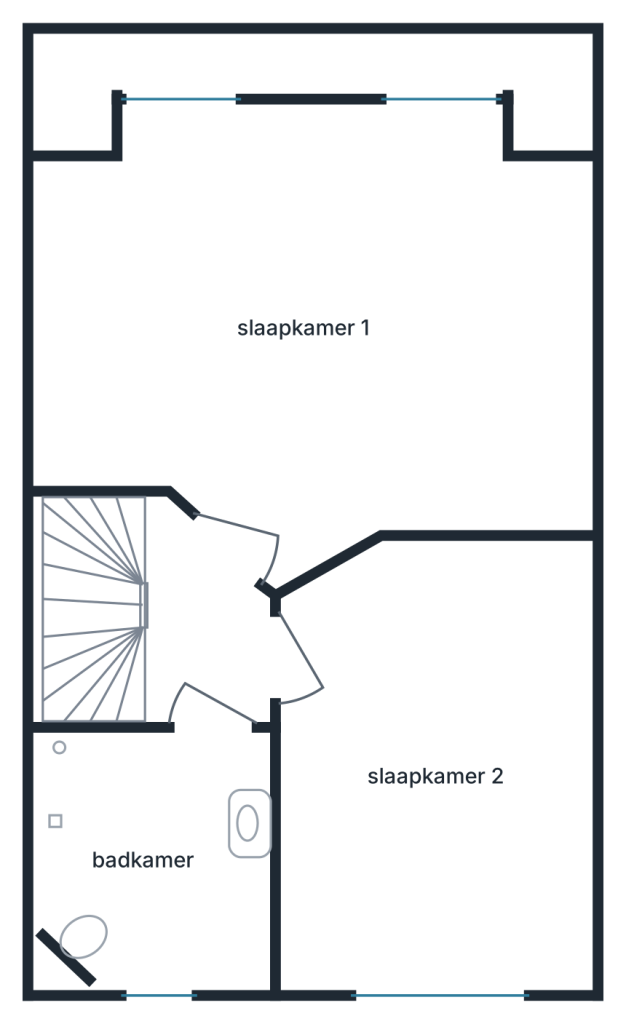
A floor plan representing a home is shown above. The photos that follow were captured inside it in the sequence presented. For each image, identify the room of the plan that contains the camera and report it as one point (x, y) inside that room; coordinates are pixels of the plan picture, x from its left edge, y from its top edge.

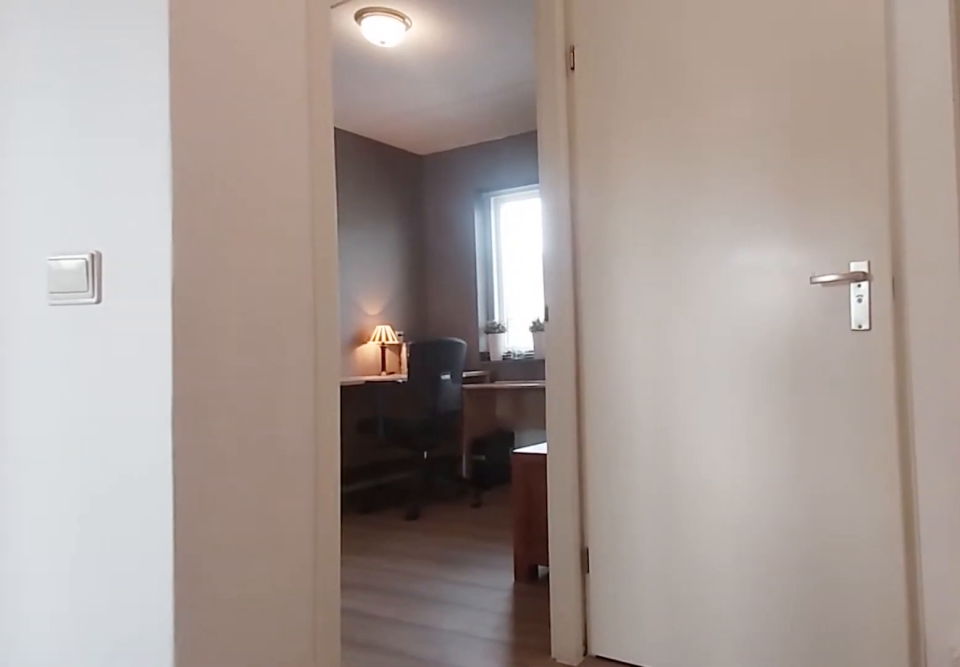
(201, 629)
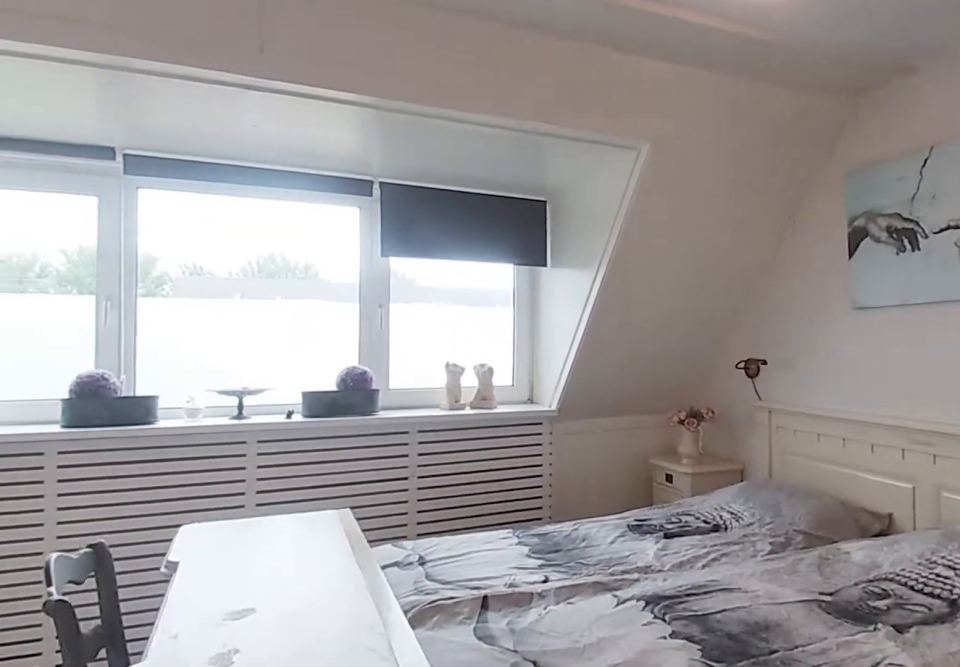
(319, 323)
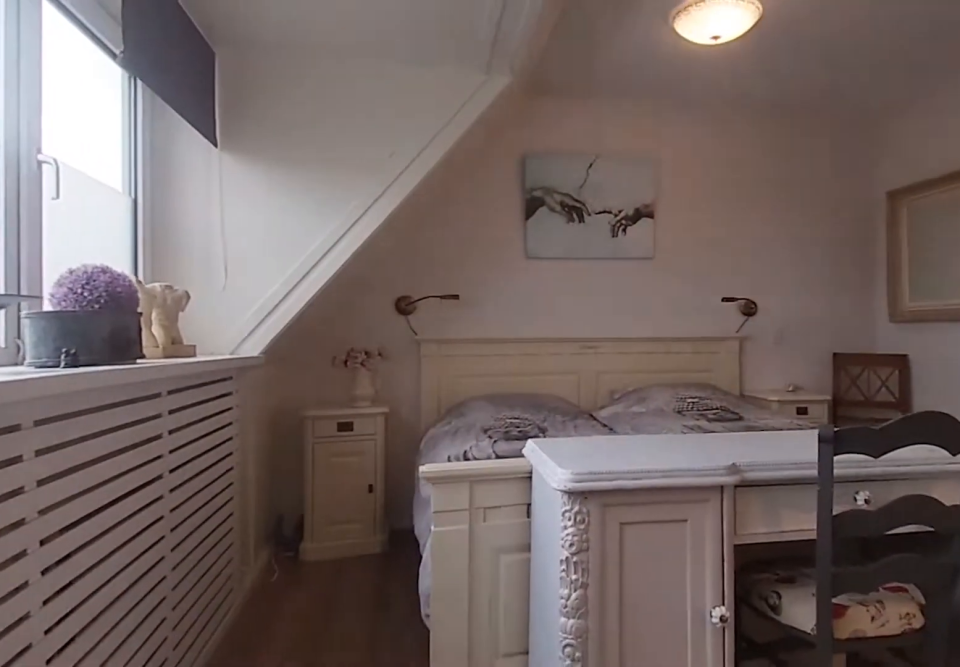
(319, 323)
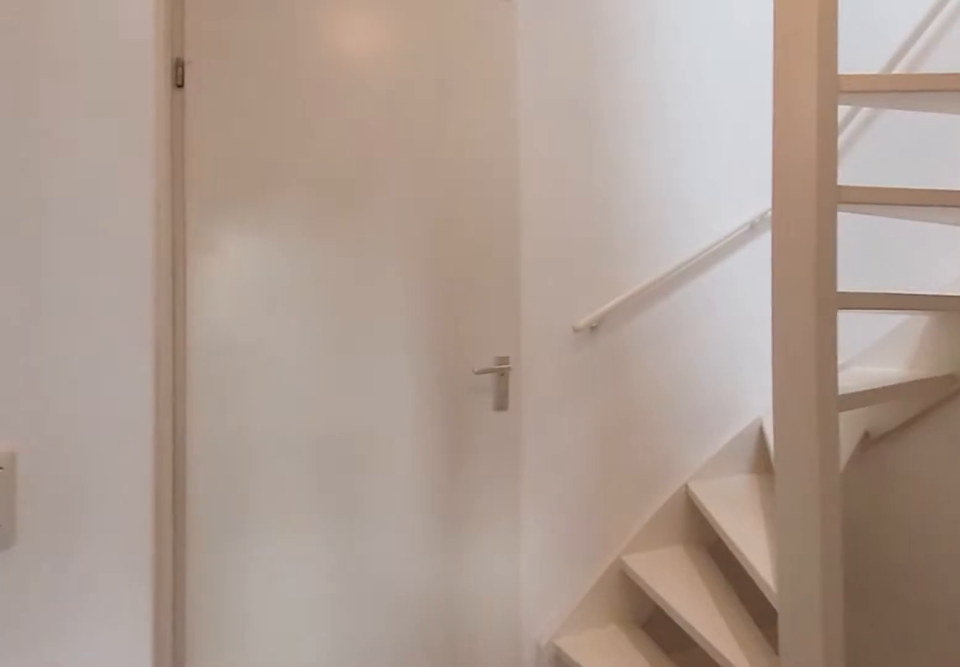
(201, 629)
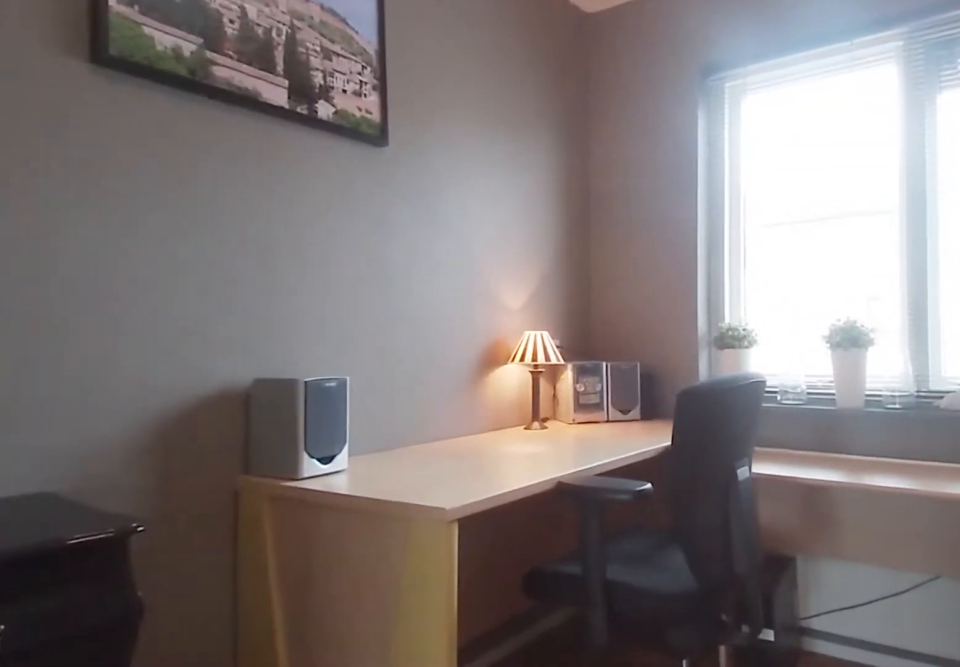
(437, 767)
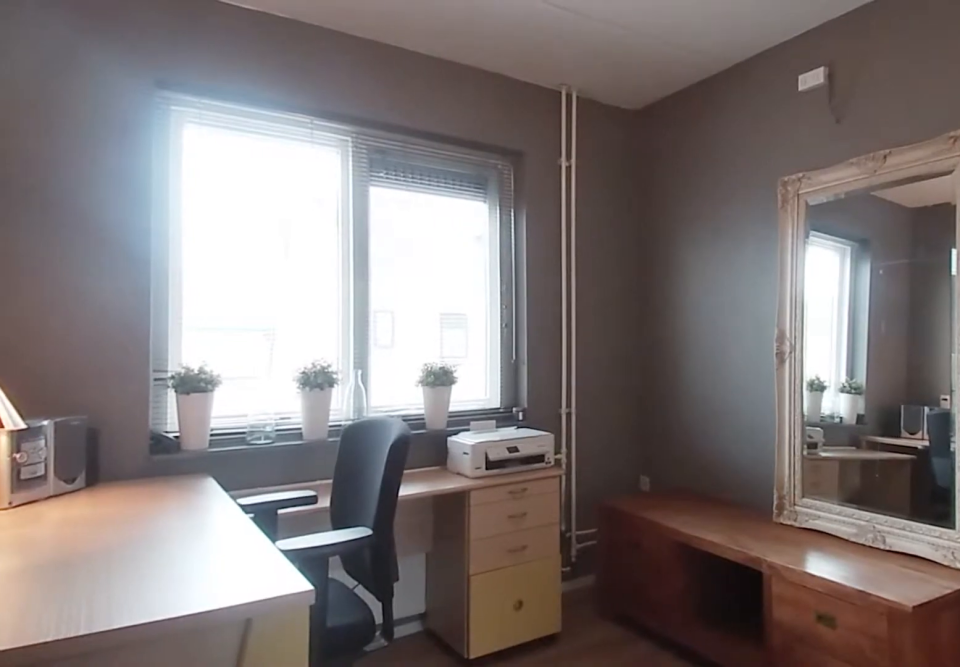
(437, 767)
